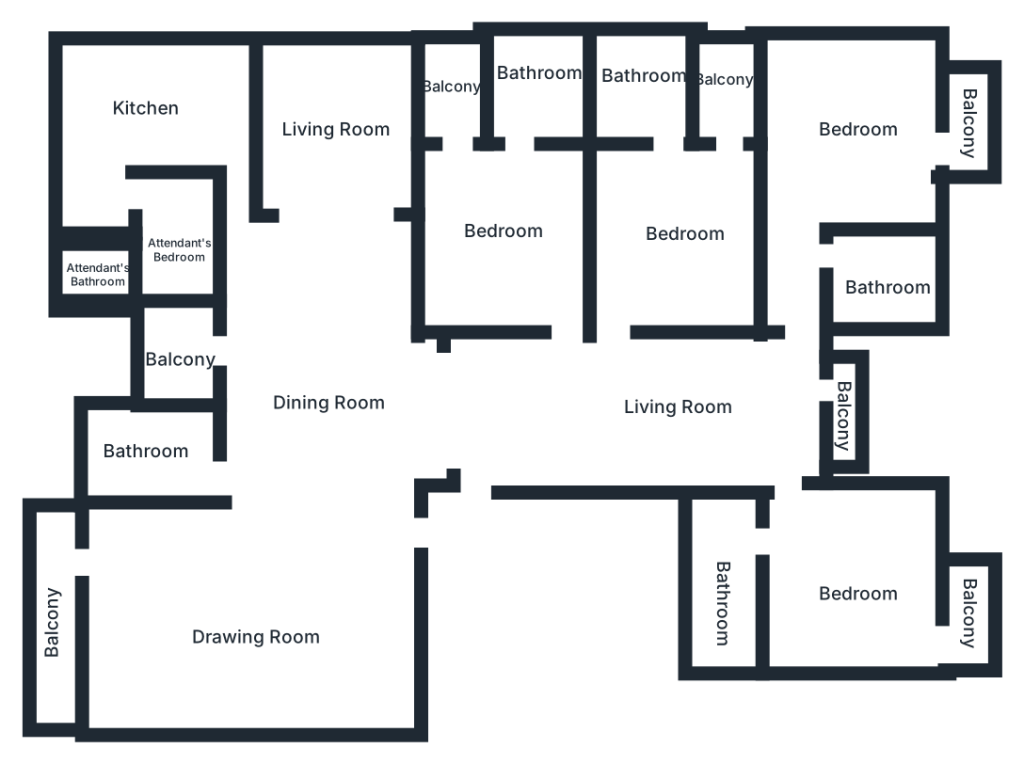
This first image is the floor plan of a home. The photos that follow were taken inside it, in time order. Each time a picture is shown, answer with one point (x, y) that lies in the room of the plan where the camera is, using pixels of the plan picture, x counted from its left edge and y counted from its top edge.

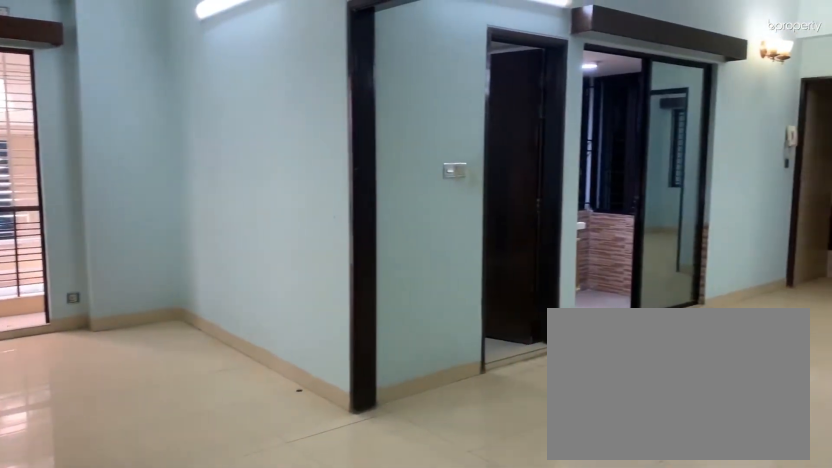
(255, 611)
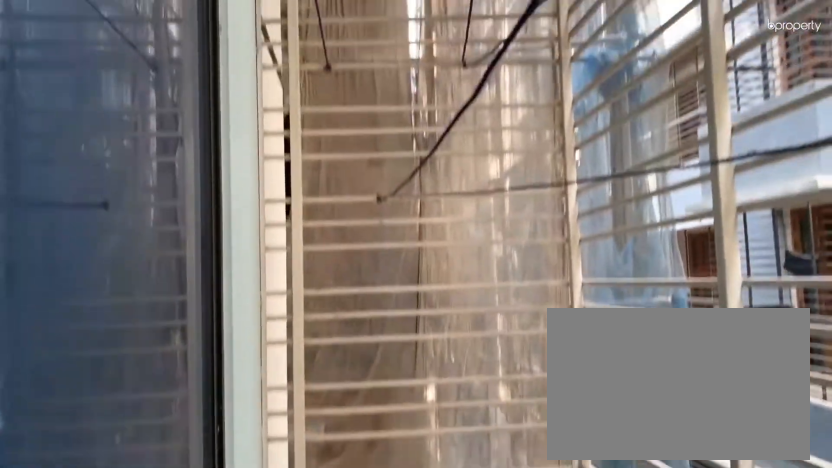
(50, 626)
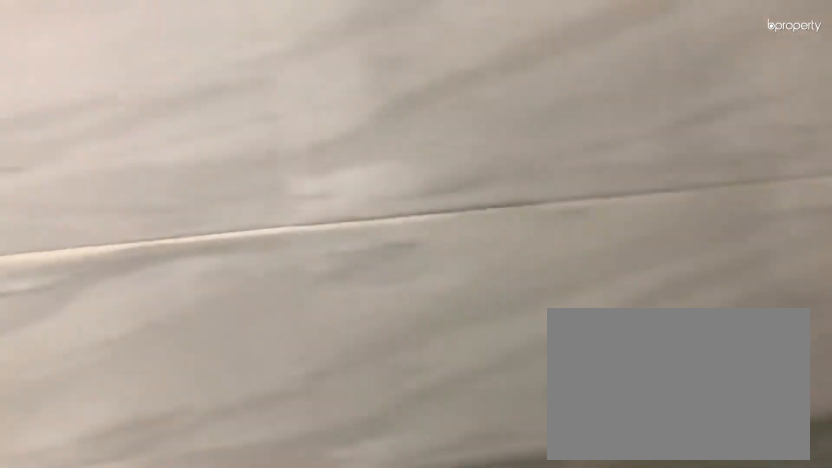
(160, 456)
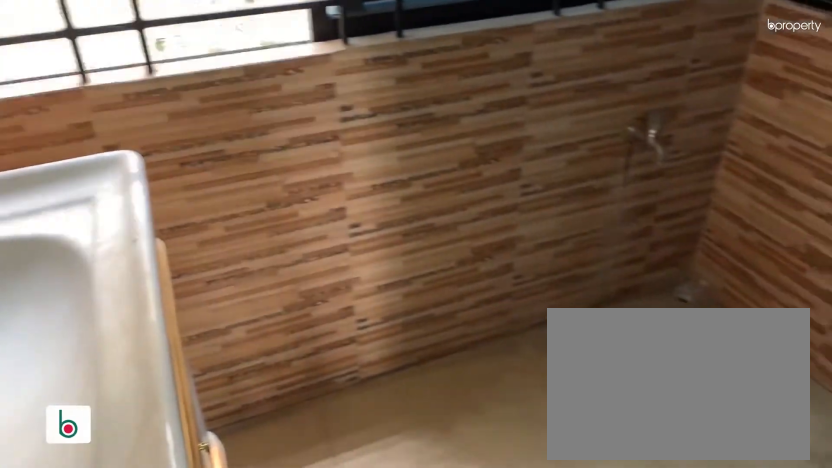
(175, 357)
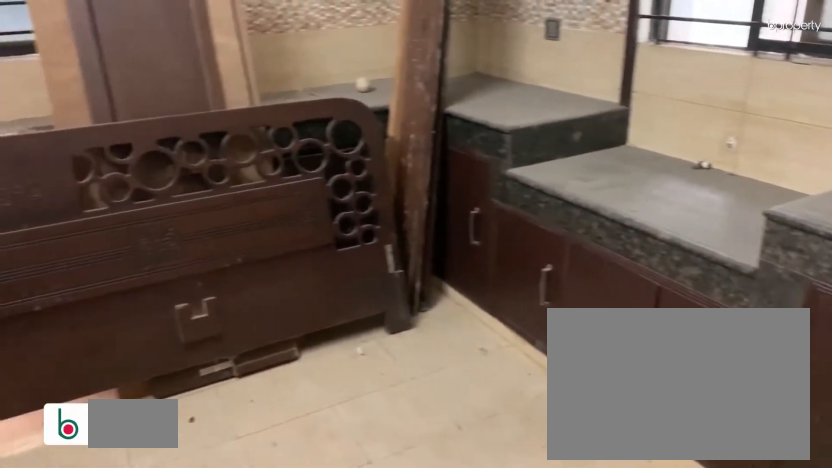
(140, 100)
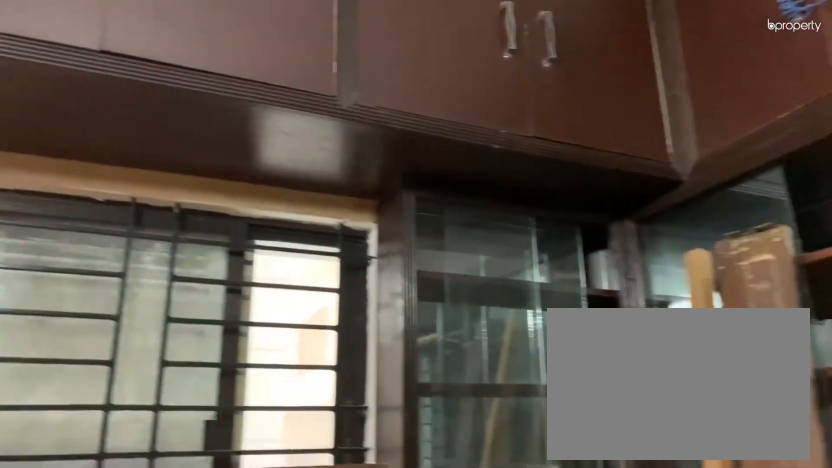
(140, 100)
